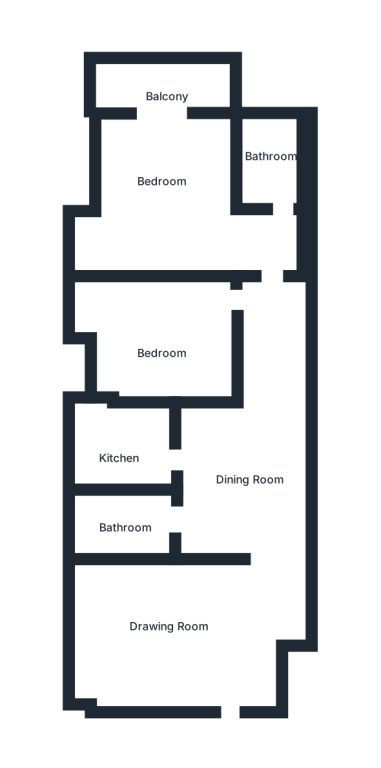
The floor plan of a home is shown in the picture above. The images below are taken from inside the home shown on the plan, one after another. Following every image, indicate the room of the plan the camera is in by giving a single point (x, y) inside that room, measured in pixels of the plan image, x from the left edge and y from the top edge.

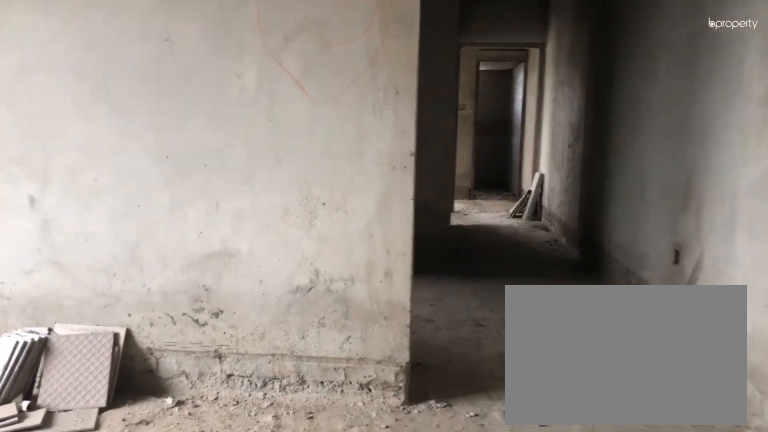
(165, 623)
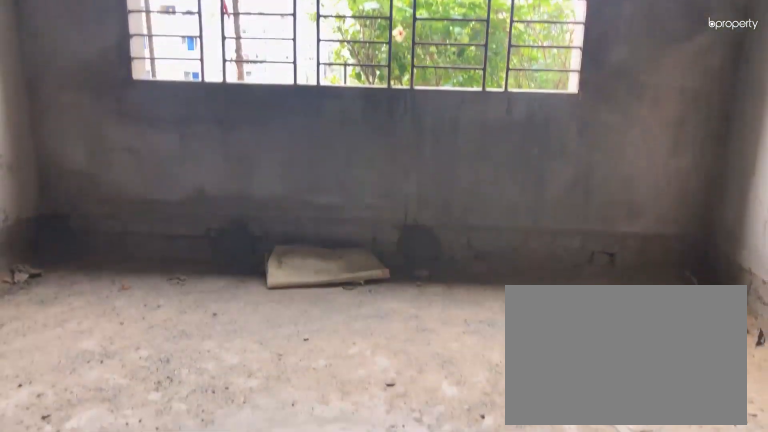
(165, 623)
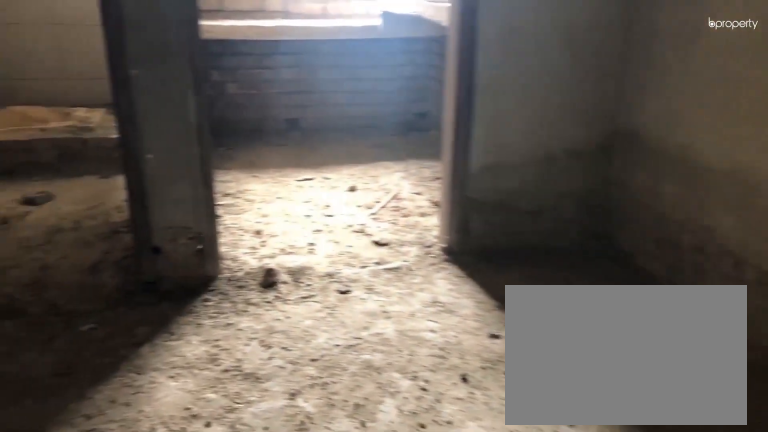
(224, 487)
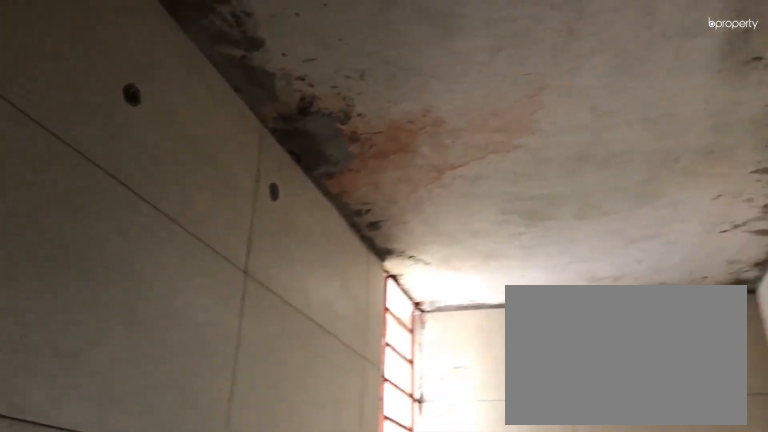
(136, 515)
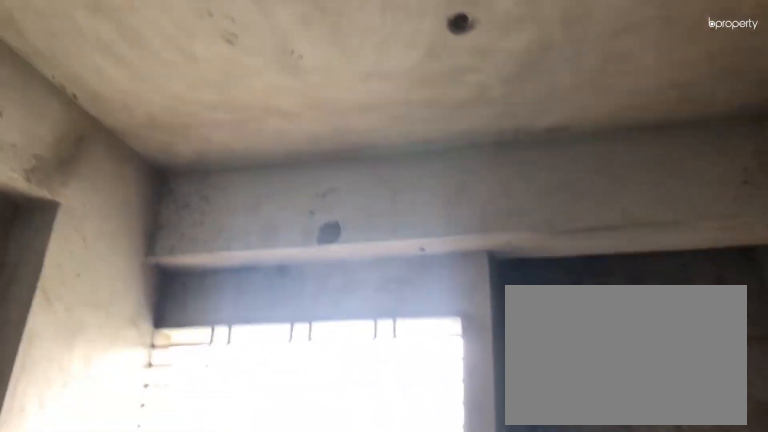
(178, 326)
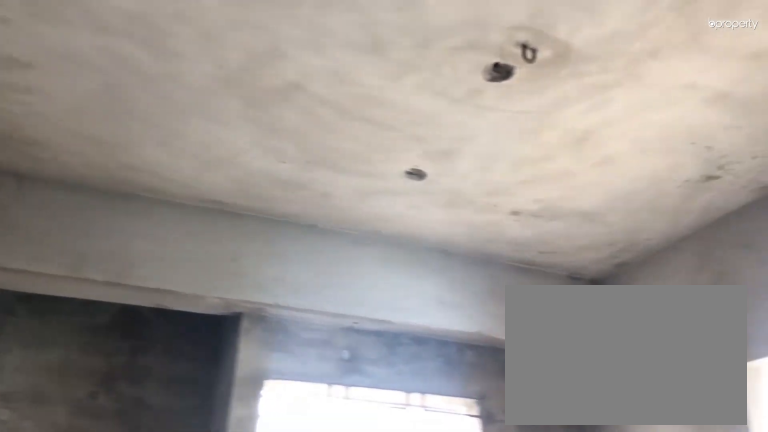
(169, 196)
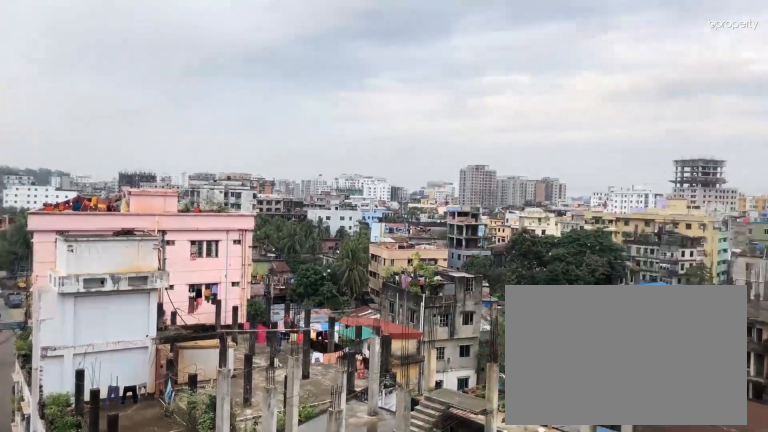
(157, 100)
